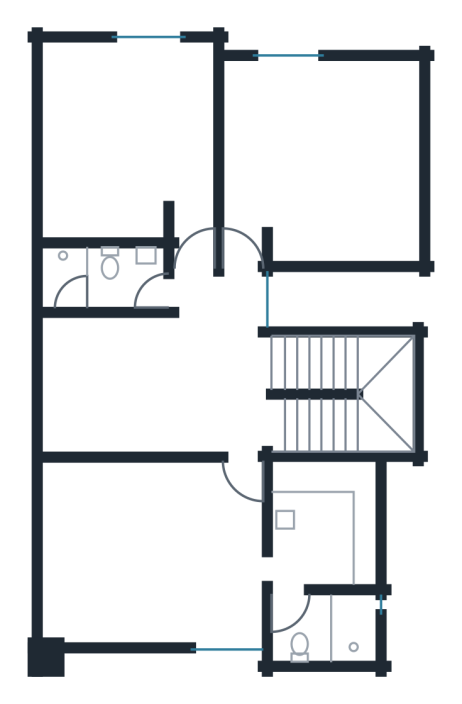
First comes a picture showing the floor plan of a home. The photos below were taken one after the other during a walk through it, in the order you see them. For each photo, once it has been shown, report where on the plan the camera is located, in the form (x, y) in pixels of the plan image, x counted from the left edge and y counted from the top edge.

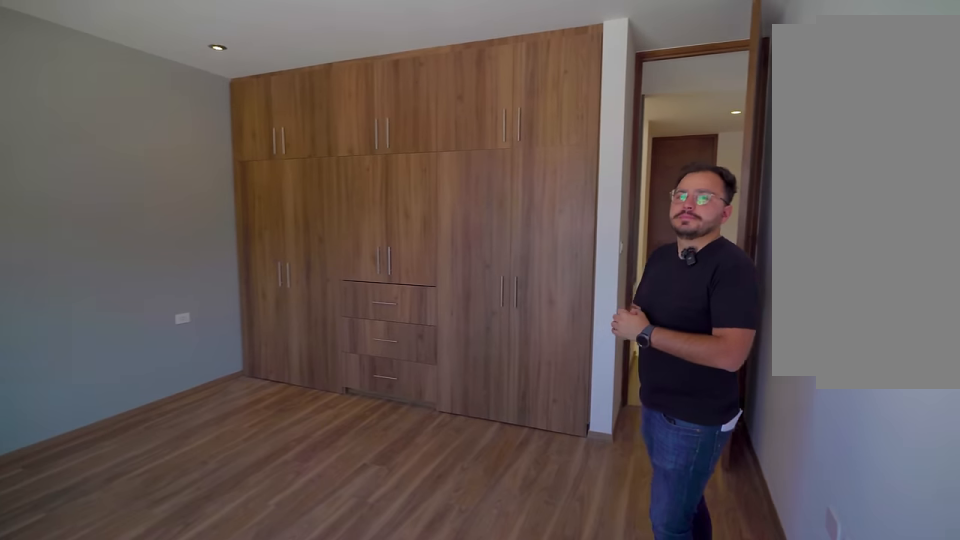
(247, 83)
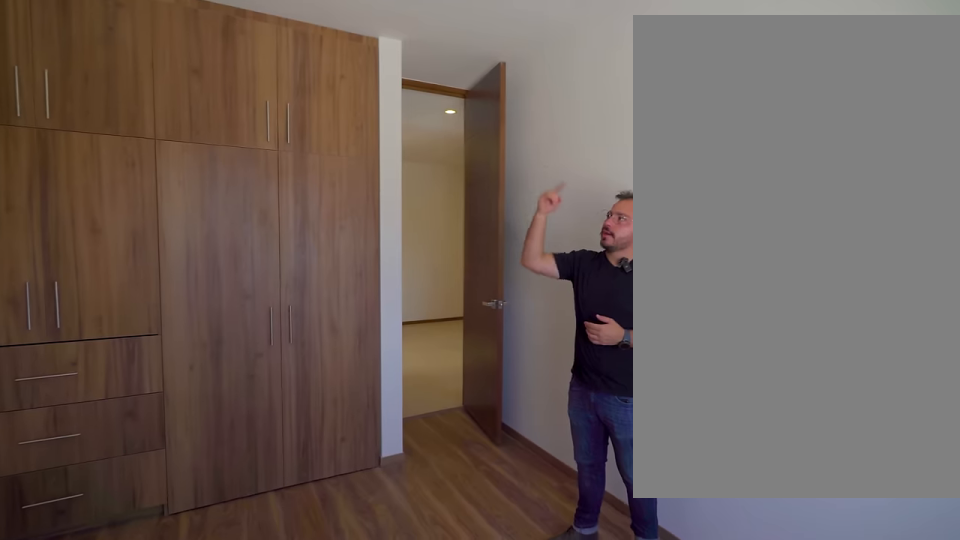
(247, 83)
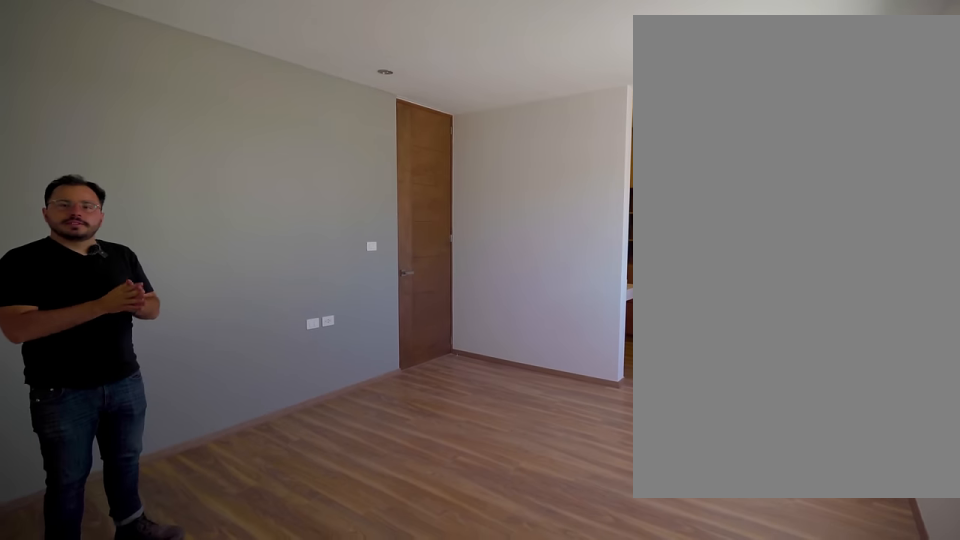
(66, 615)
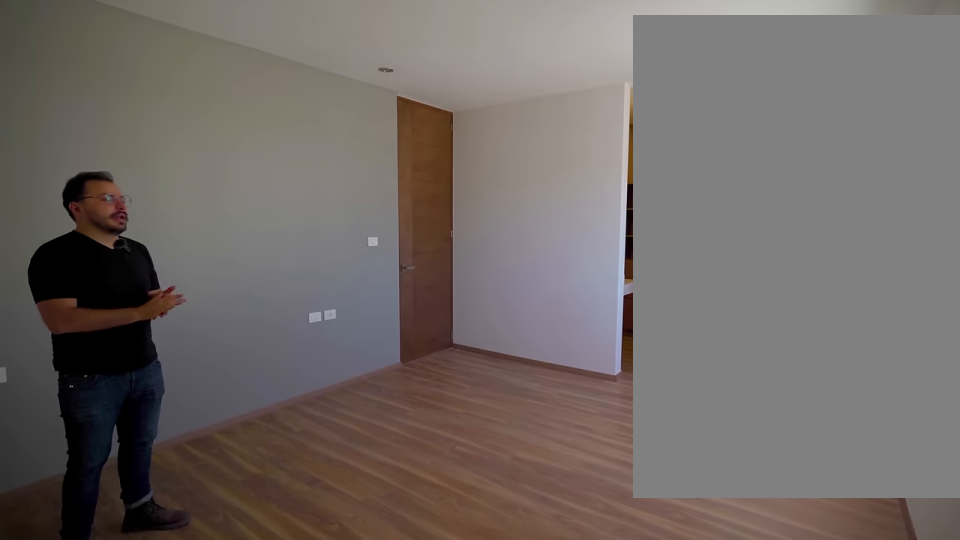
(66, 615)
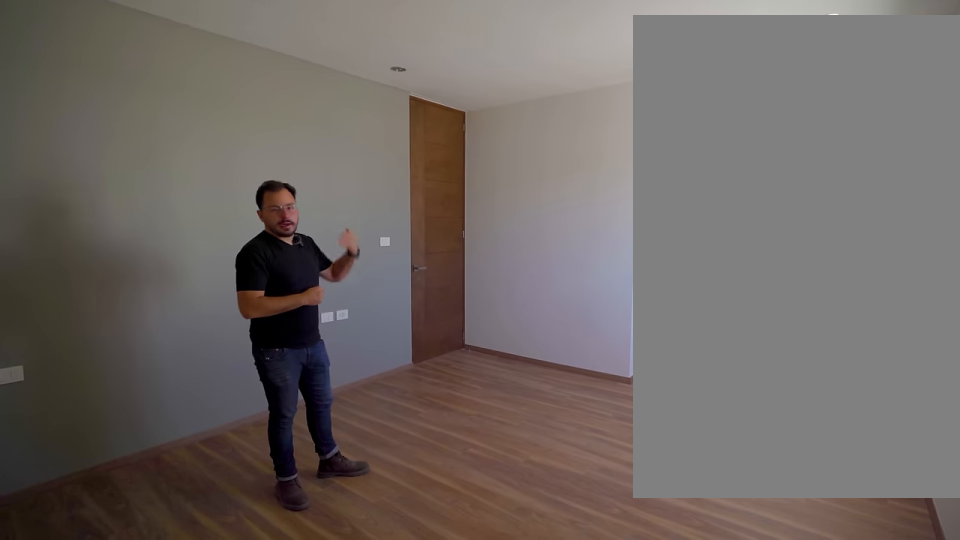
(66, 616)
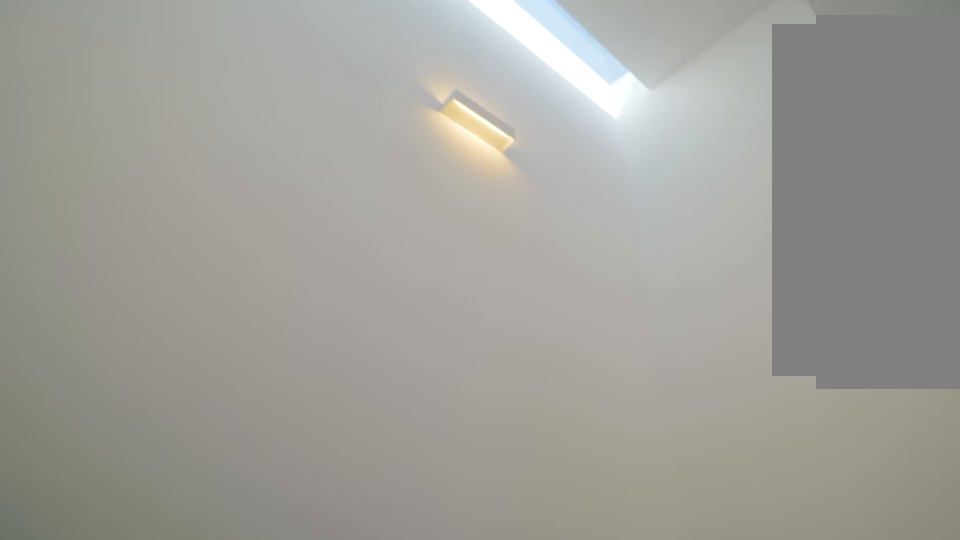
(354, 366)
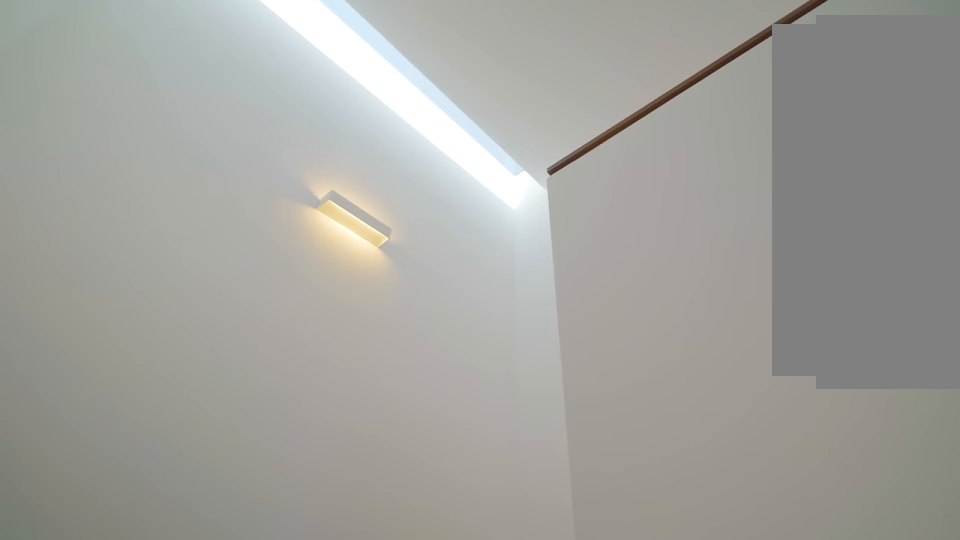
(338, 360)
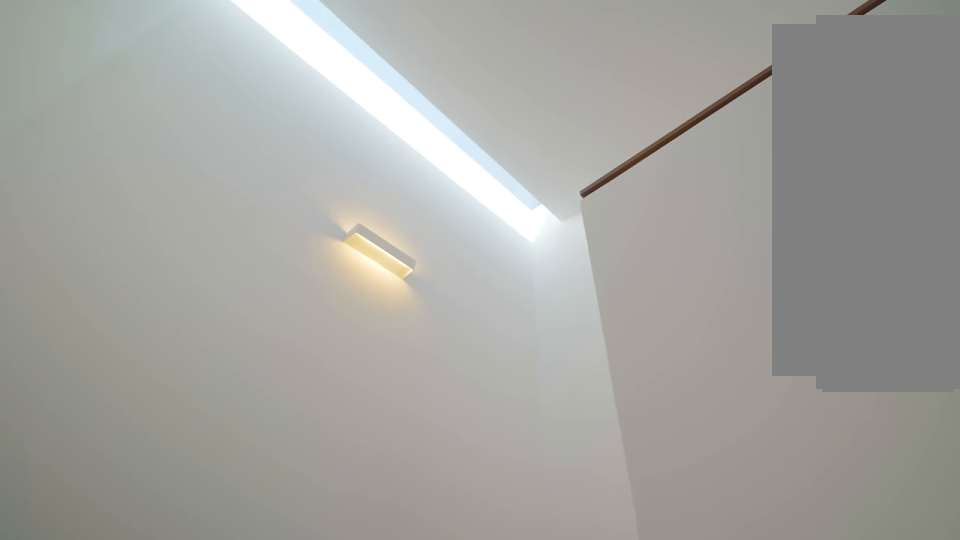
(340, 359)
